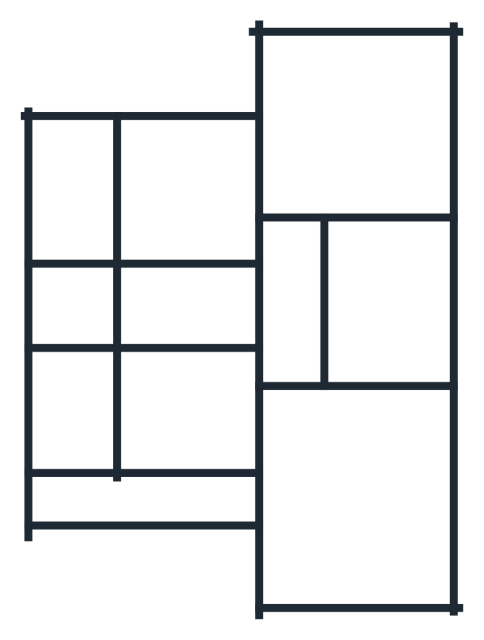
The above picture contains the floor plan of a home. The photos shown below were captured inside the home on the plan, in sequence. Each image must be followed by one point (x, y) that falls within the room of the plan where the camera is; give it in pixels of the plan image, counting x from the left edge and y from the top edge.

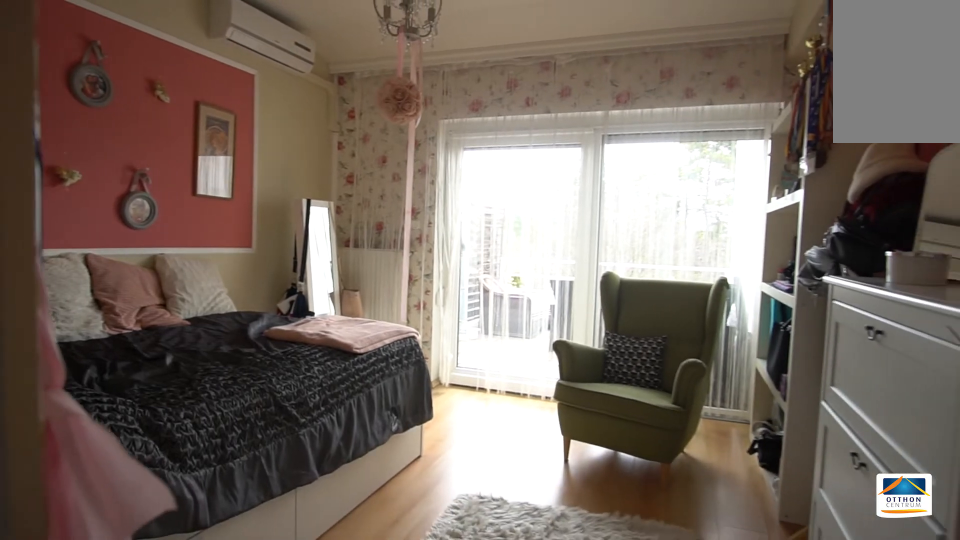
(189, 180)
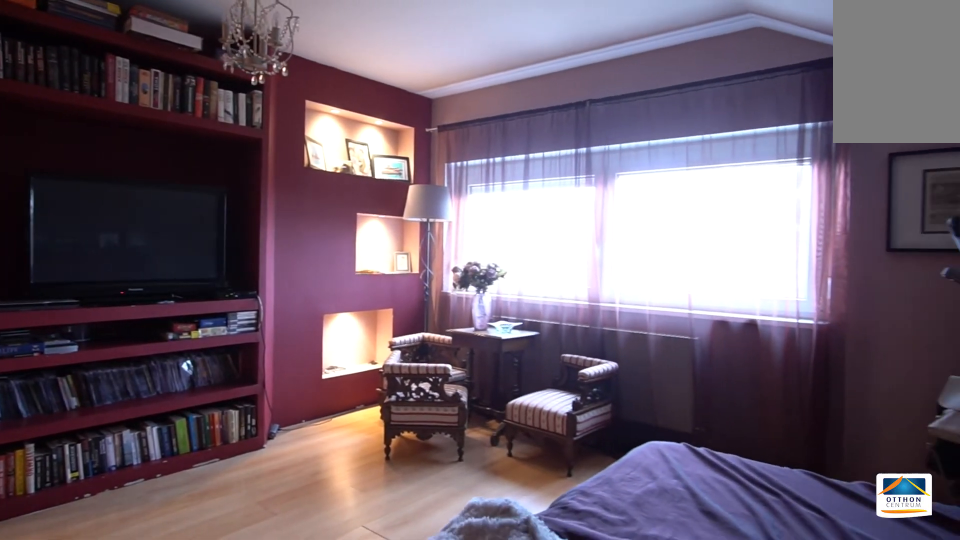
(363, 129)
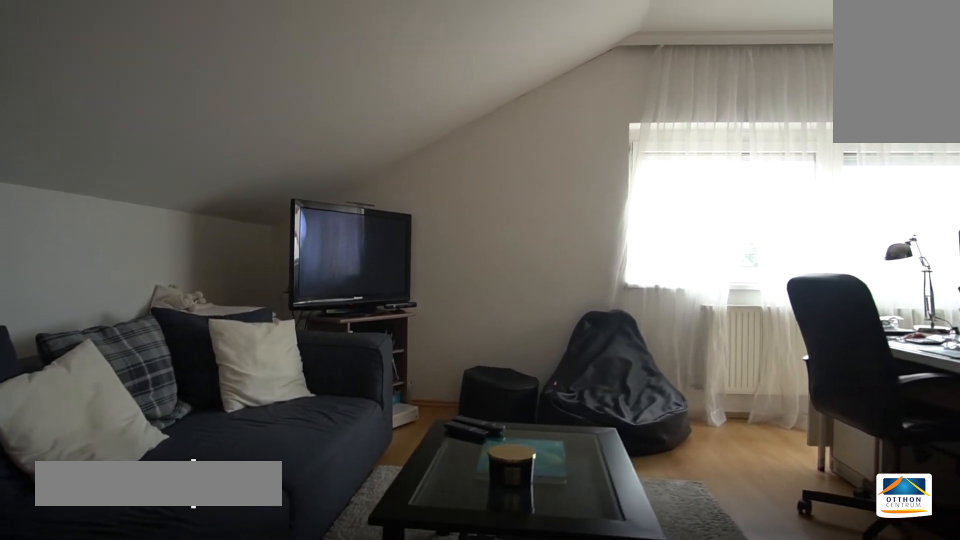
(363, 506)
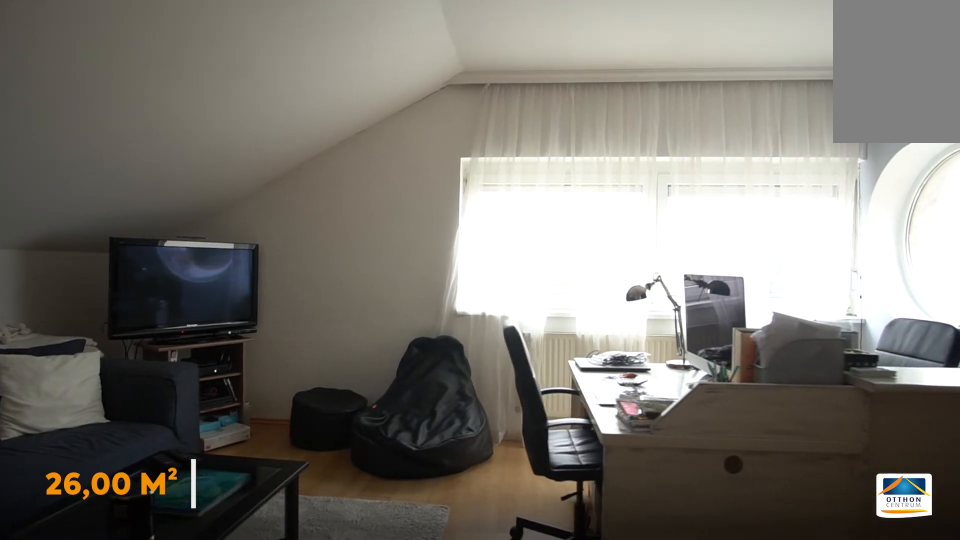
(363, 506)
